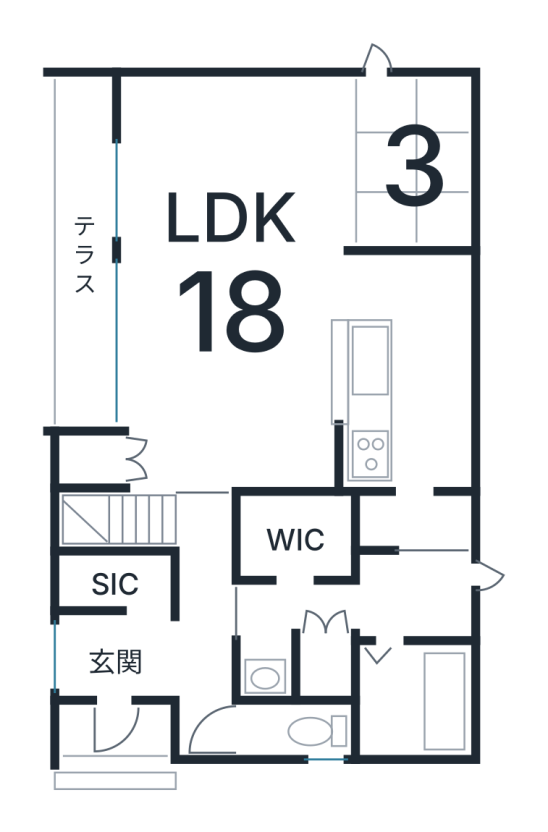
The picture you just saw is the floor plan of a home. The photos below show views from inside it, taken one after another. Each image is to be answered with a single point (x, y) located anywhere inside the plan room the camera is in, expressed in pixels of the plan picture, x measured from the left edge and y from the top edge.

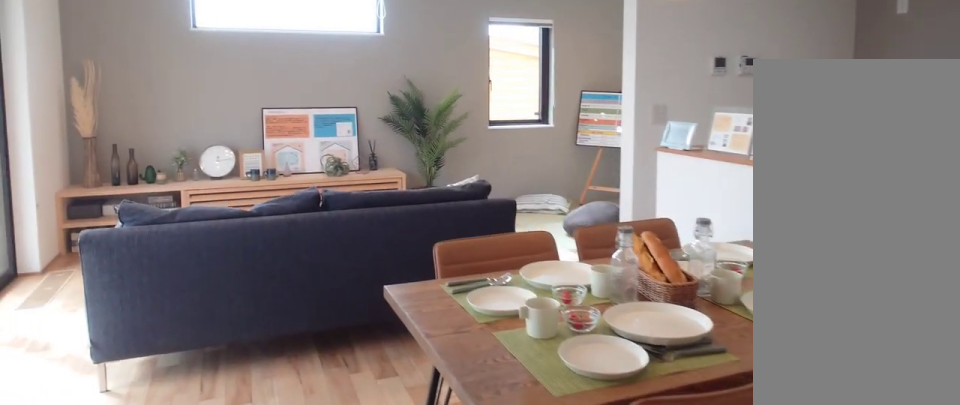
(227, 135)
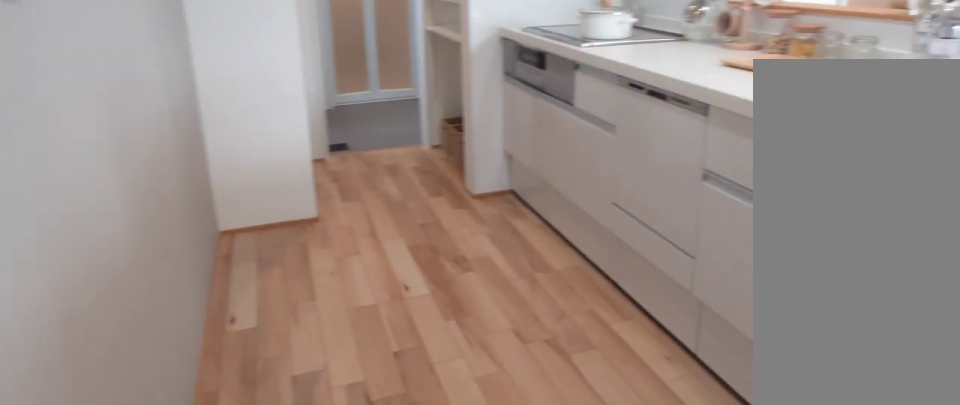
(412, 402)
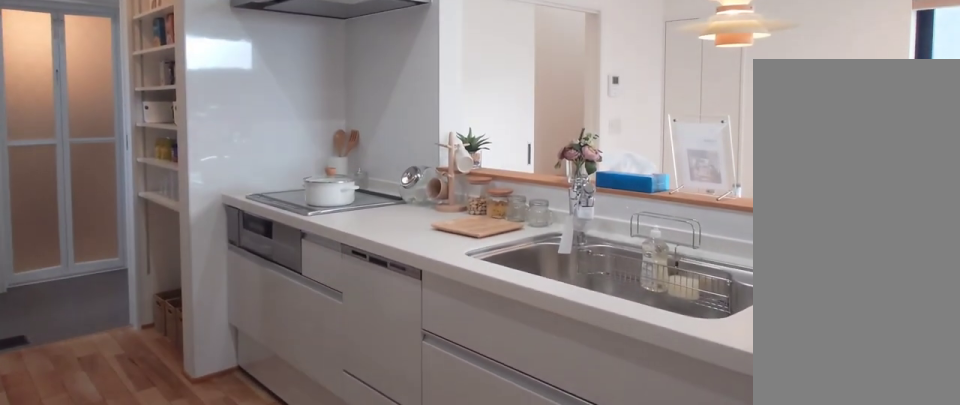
(412, 402)
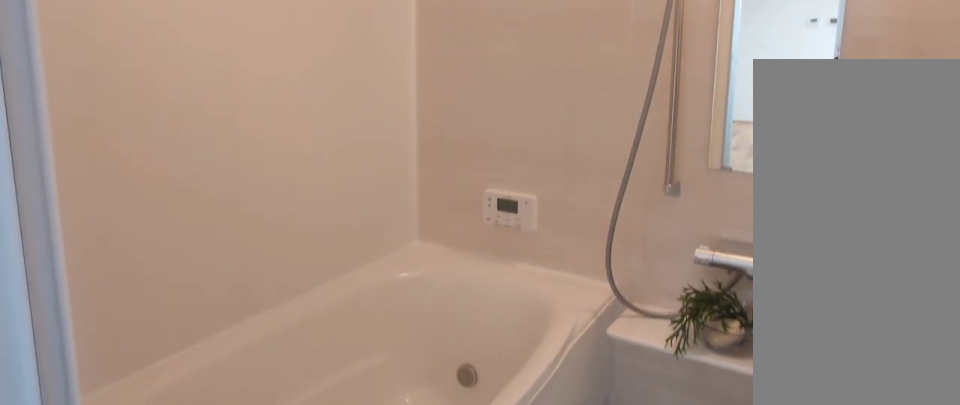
(402, 713)
